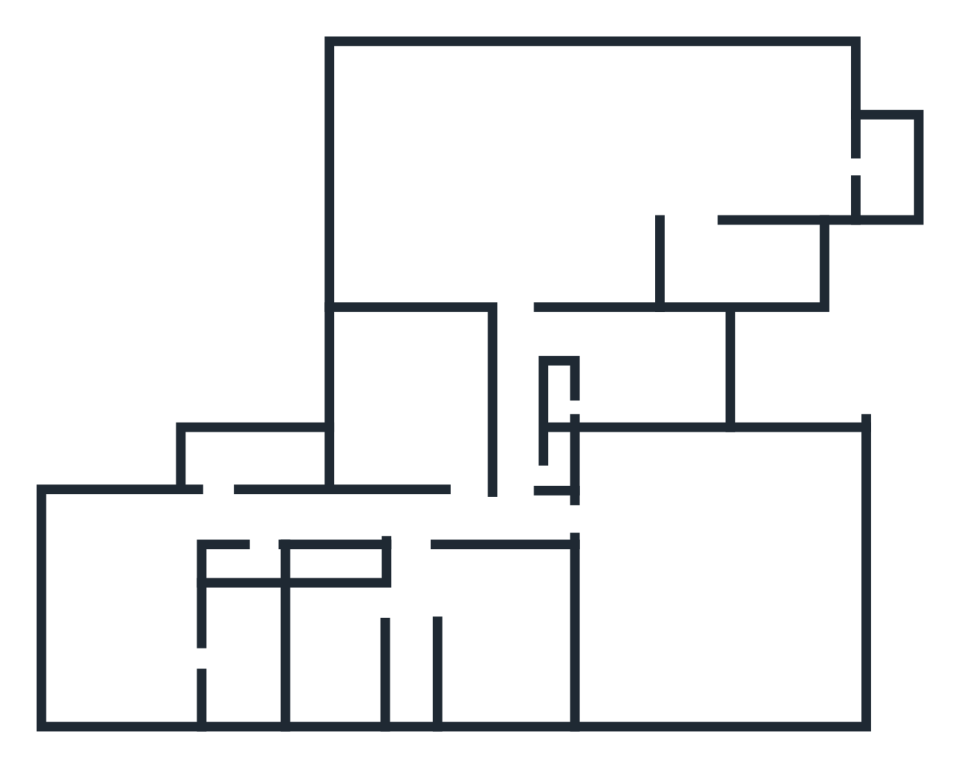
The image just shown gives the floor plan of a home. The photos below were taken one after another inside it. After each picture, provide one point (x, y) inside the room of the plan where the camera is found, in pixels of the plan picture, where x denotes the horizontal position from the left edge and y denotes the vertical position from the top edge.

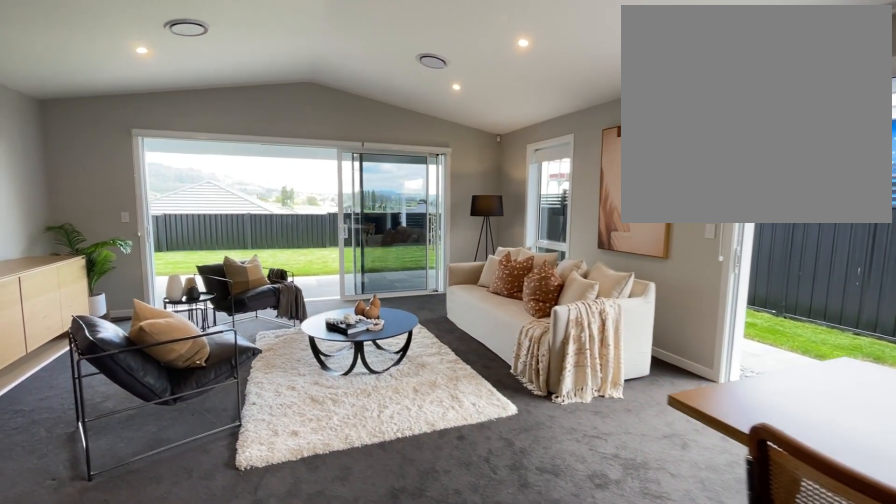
(529, 174)
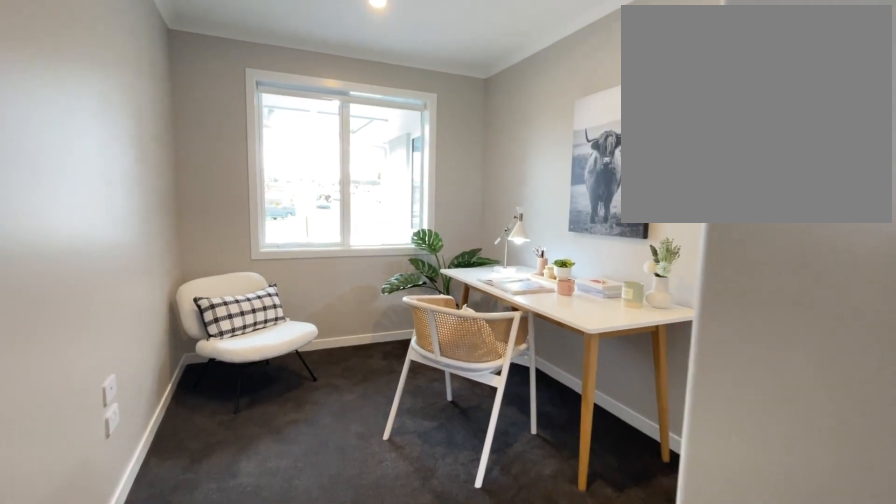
(654, 366)
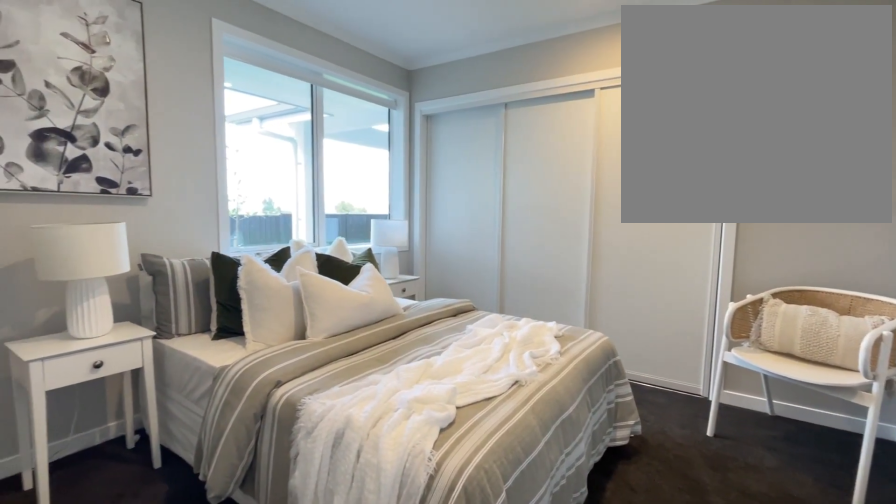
(413, 399)
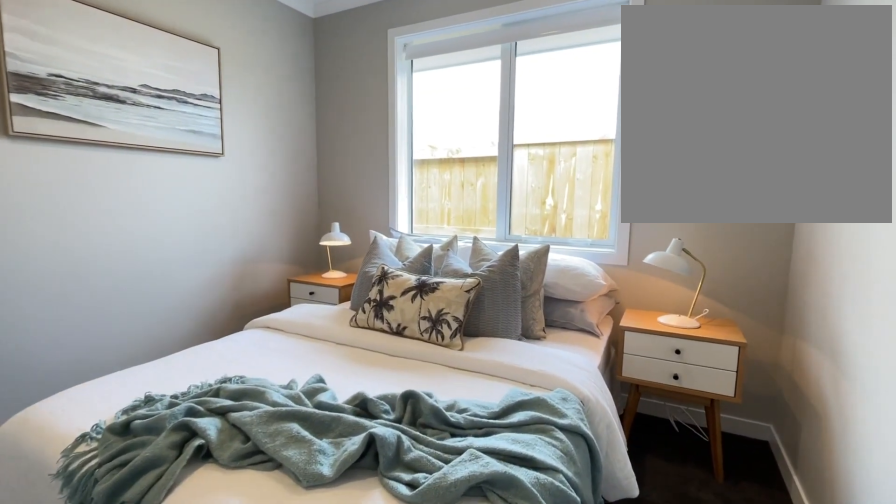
(504, 636)
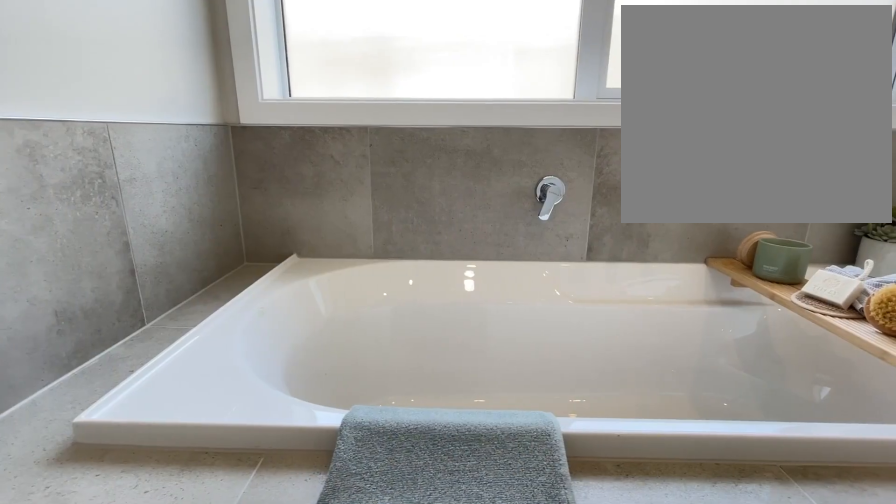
(333, 653)
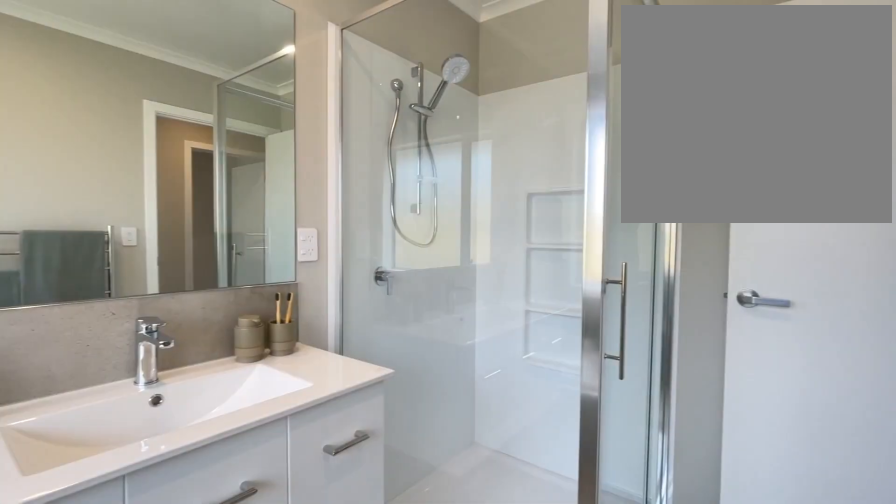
(333, 653)
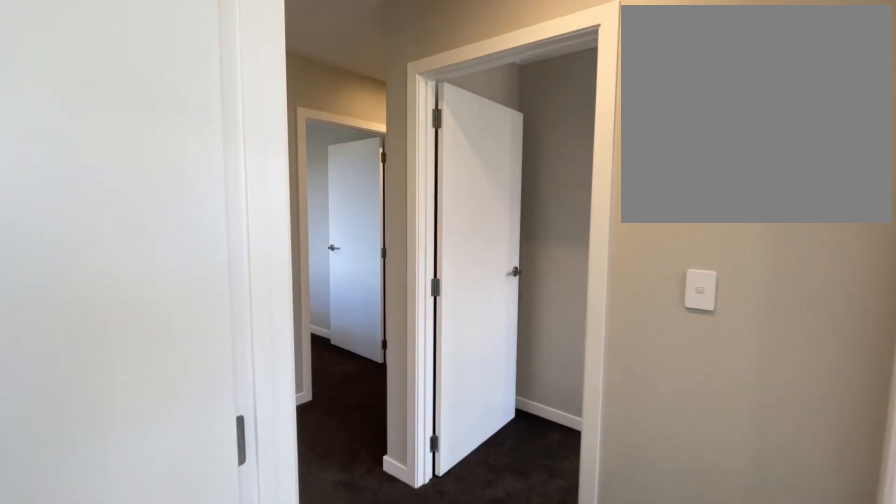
(342, 515)
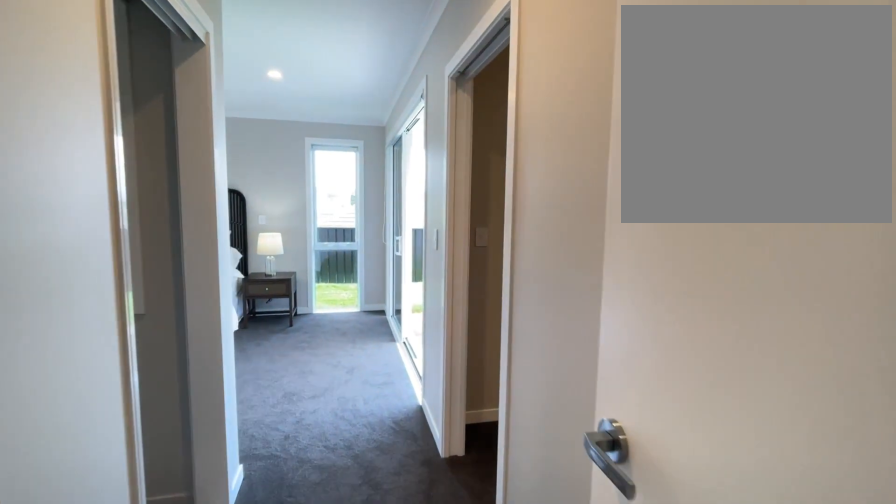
(342, 515)
